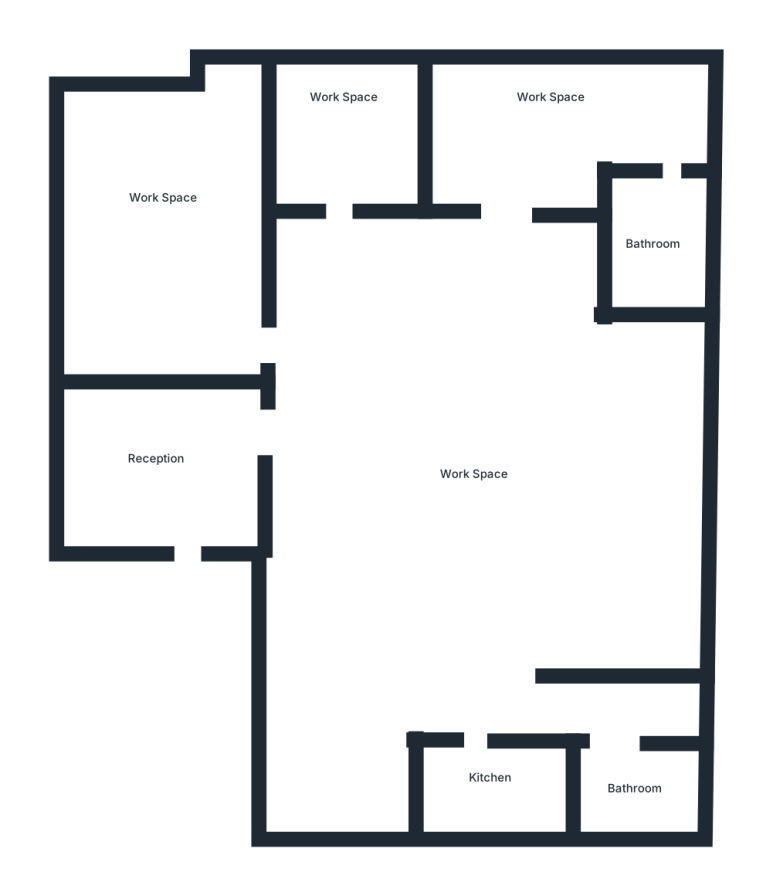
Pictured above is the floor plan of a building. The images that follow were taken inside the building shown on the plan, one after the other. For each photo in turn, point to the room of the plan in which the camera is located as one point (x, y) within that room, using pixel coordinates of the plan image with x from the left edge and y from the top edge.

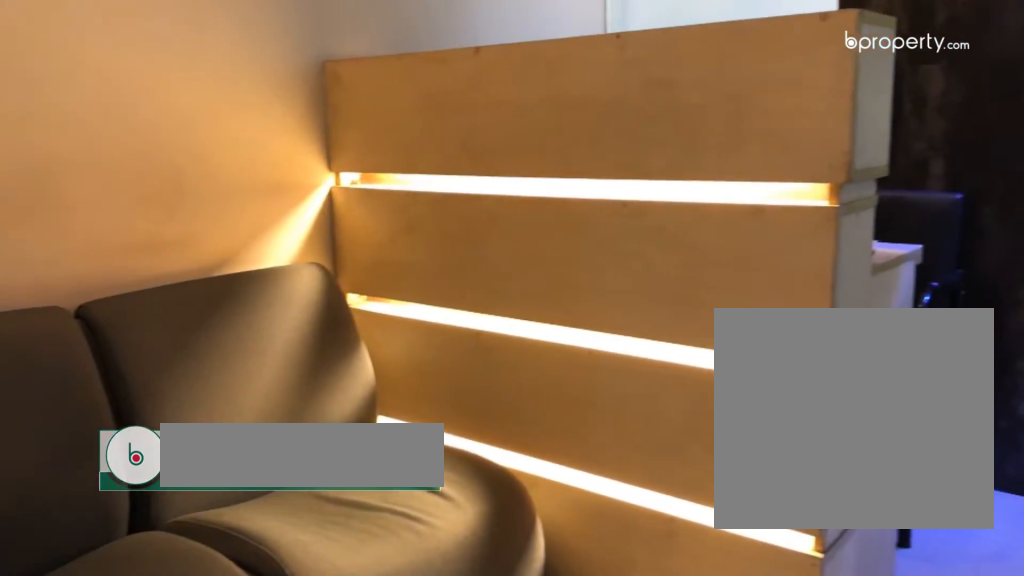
(173, 486)
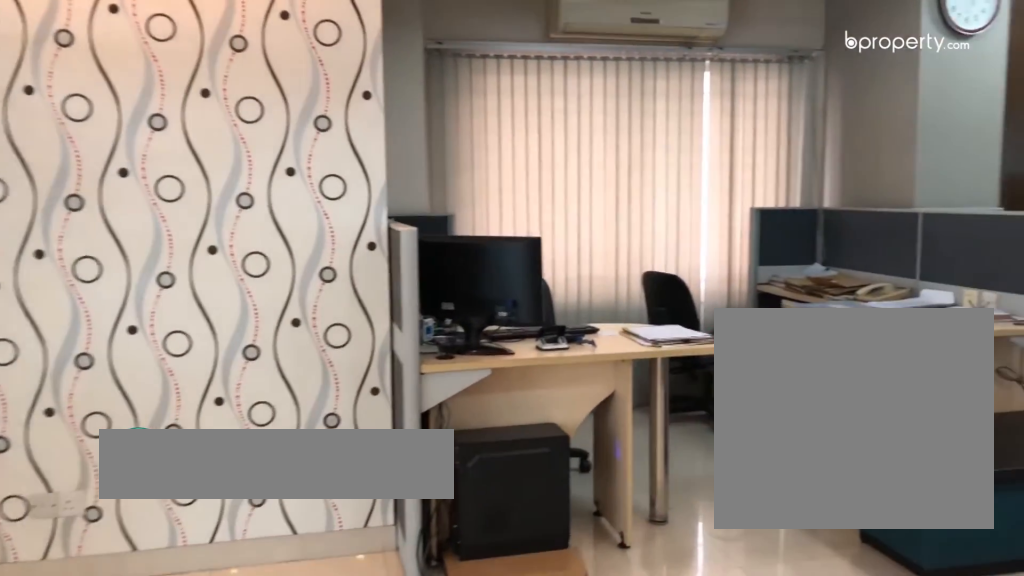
(480, 496)
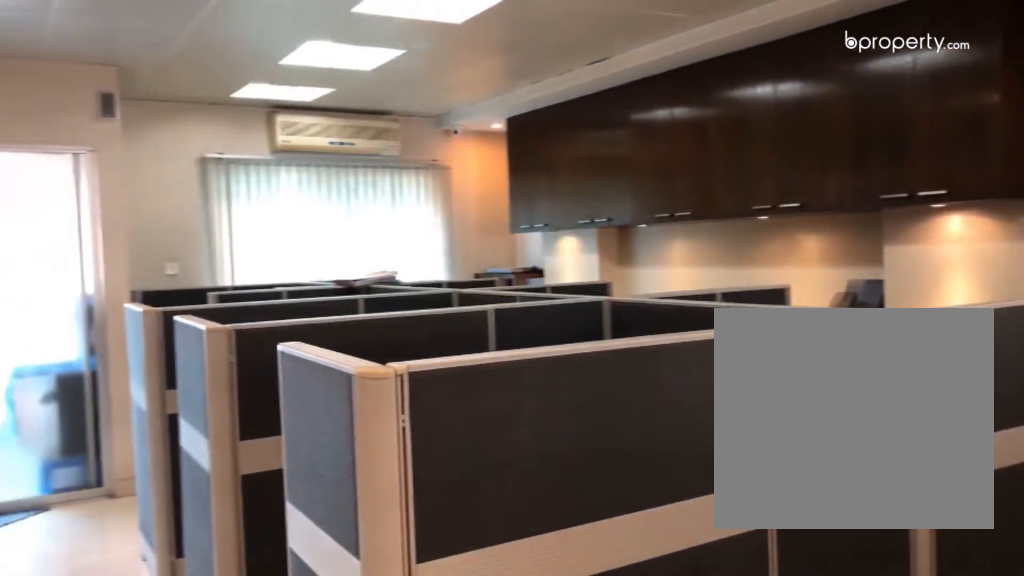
(480, 495)
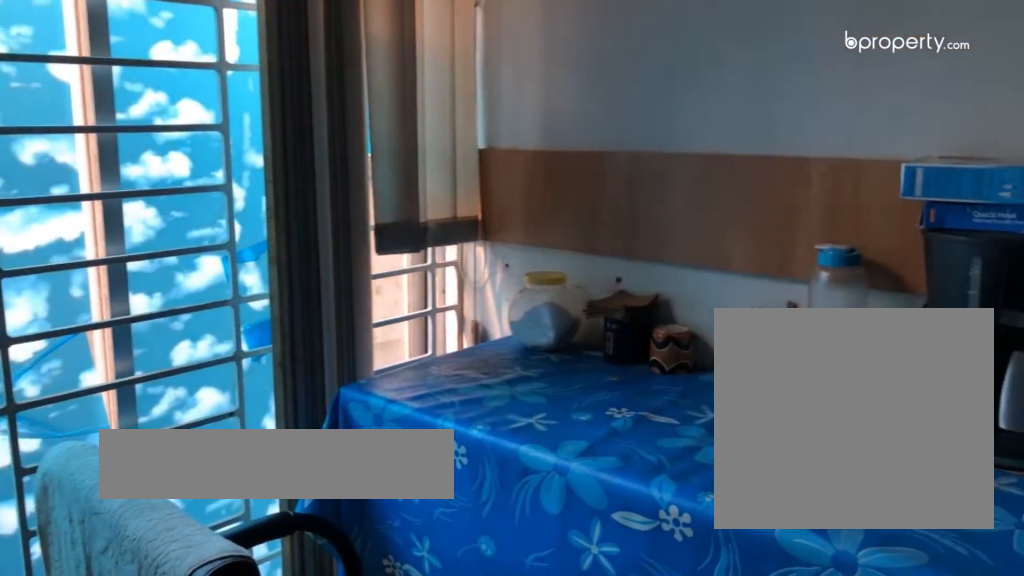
(491, 795)
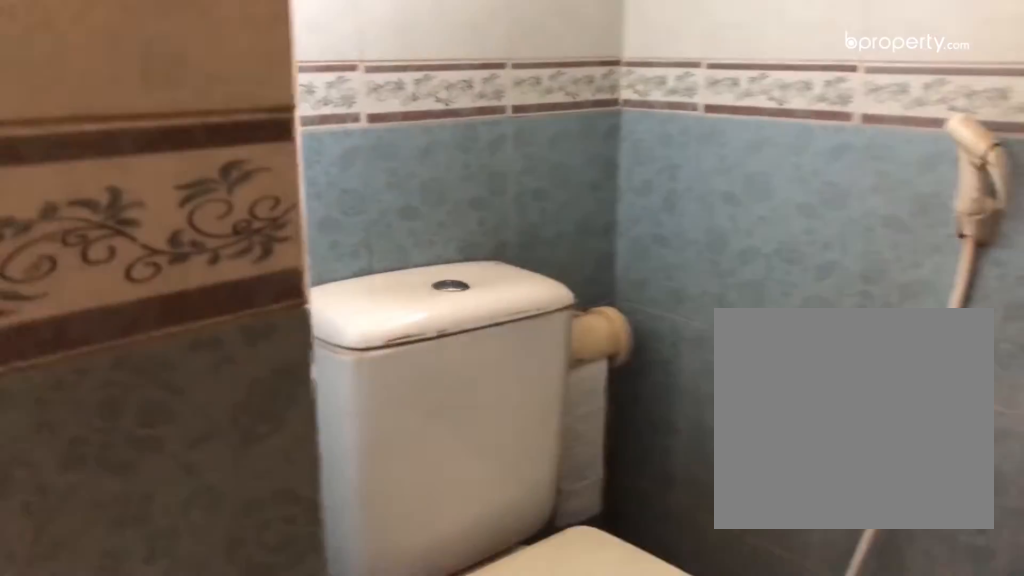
(636, 798)
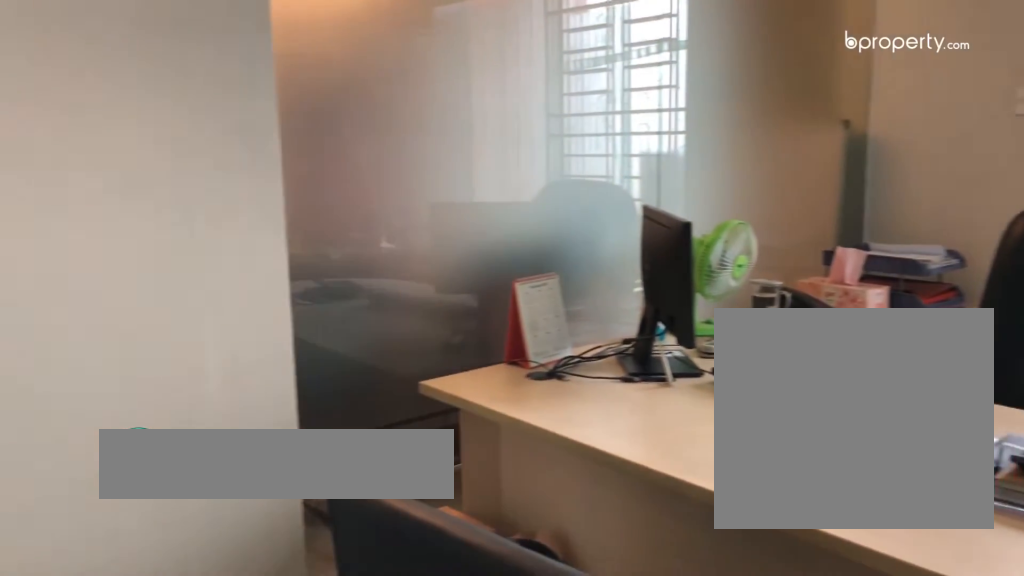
(351, 110)
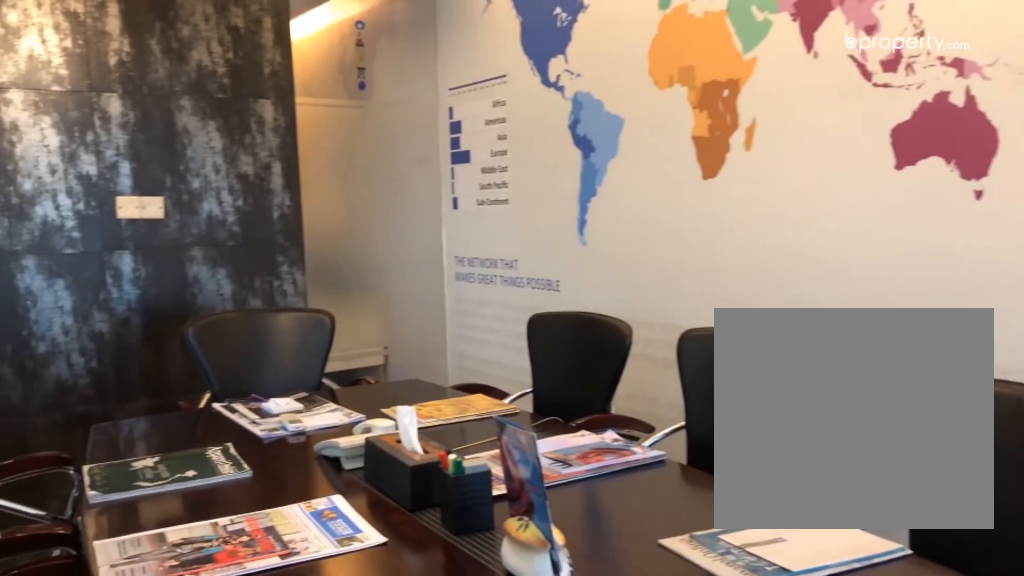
(174, 213)
